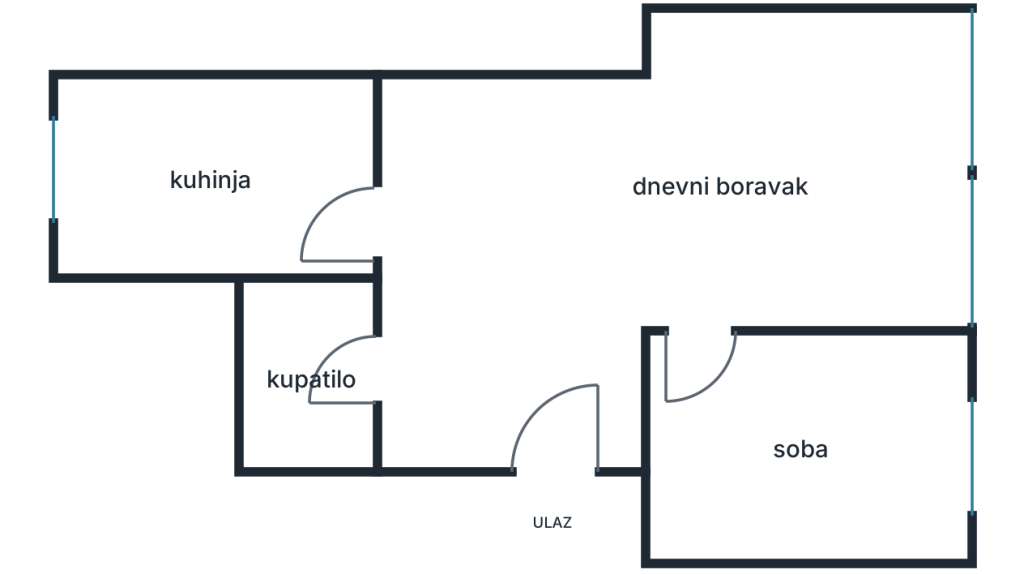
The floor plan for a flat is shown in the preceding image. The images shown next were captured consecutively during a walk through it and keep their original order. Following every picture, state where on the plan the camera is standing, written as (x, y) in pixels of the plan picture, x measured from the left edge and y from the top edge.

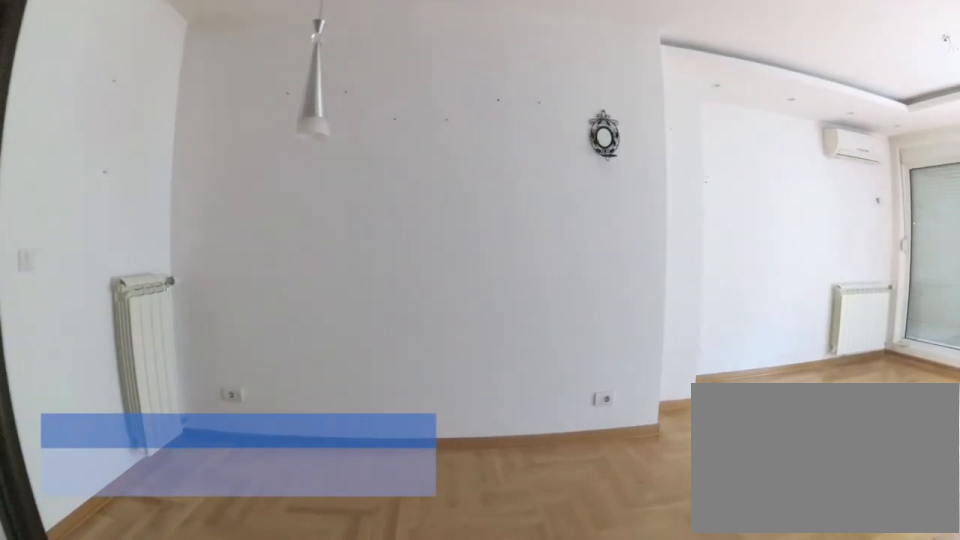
(542, 408)
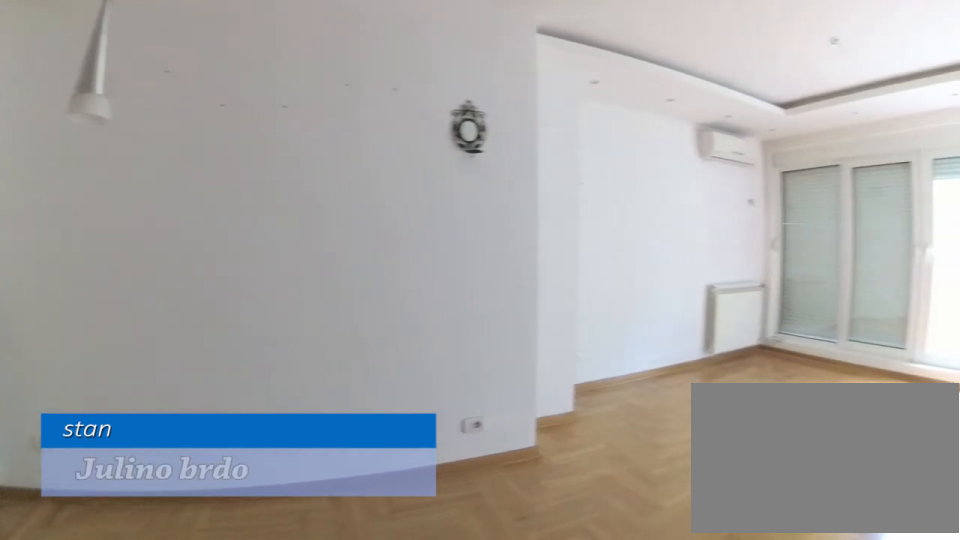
(544, 364)
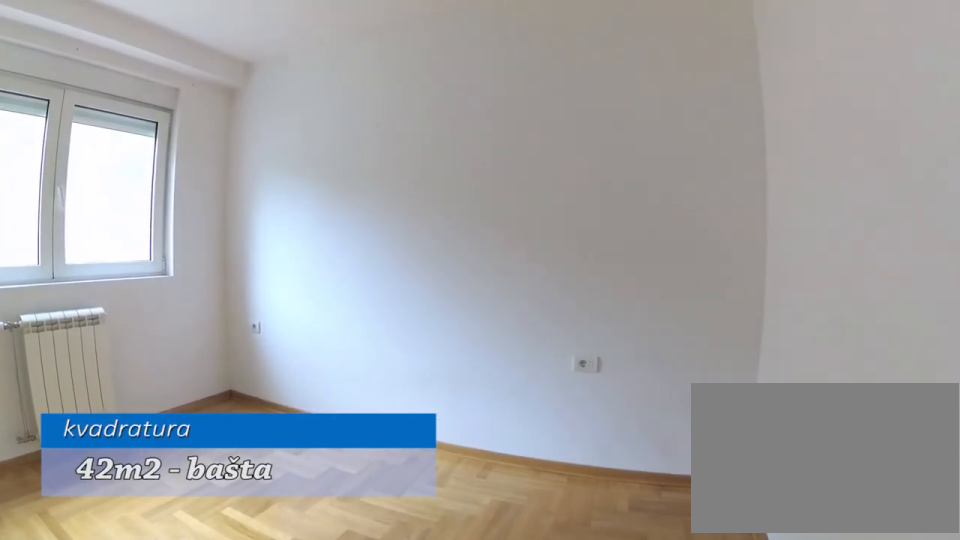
(711, 336)
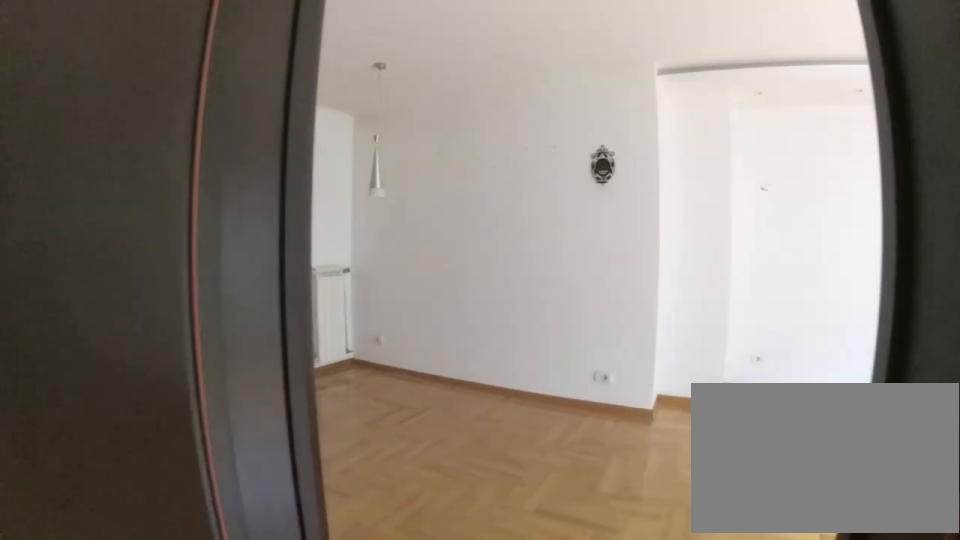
(710, 385)
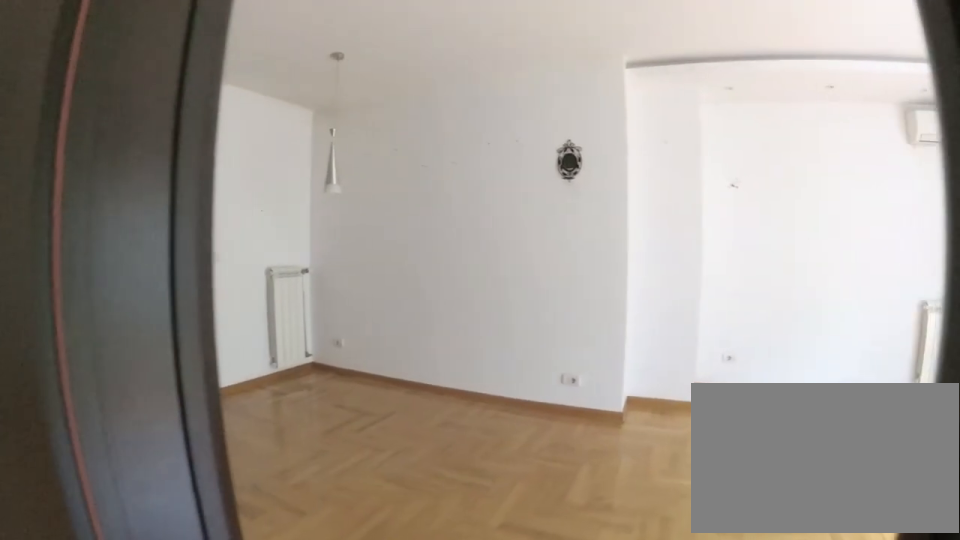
(709, 376)
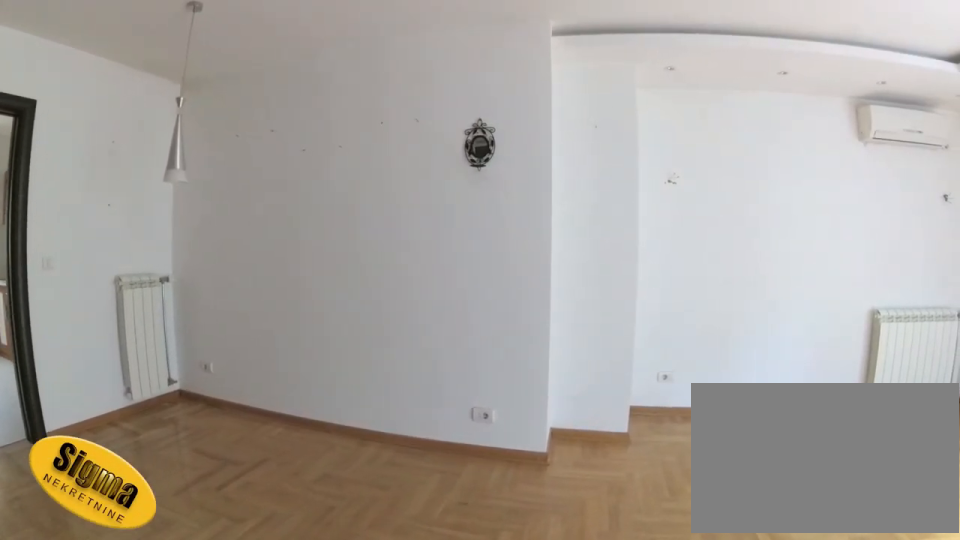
(707, 322)
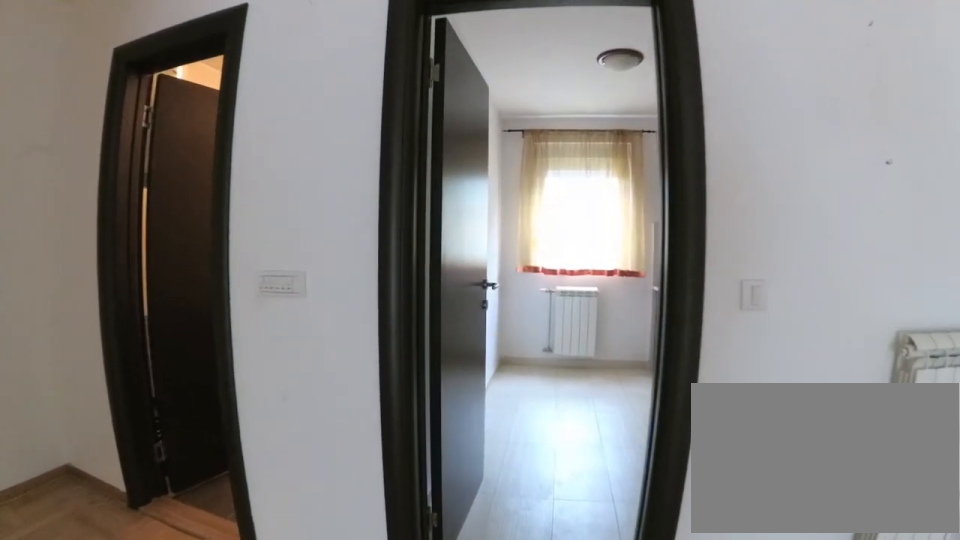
(551, 239)
